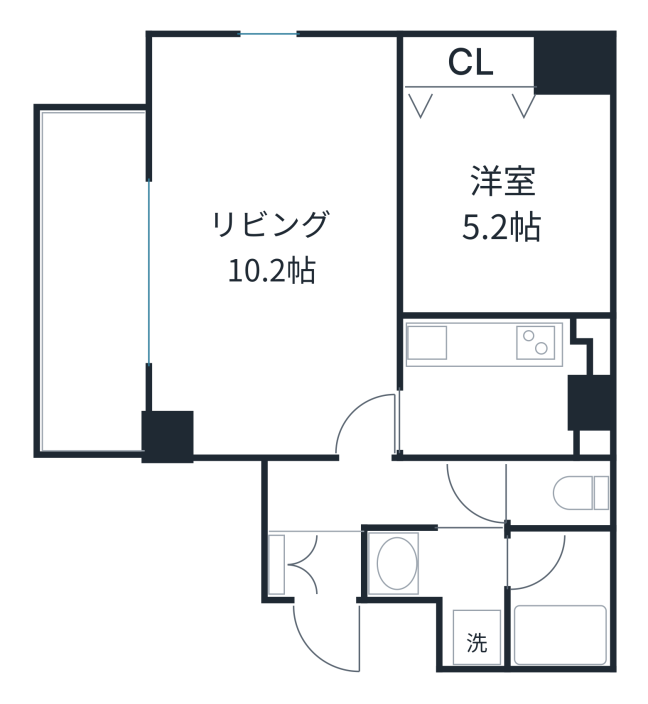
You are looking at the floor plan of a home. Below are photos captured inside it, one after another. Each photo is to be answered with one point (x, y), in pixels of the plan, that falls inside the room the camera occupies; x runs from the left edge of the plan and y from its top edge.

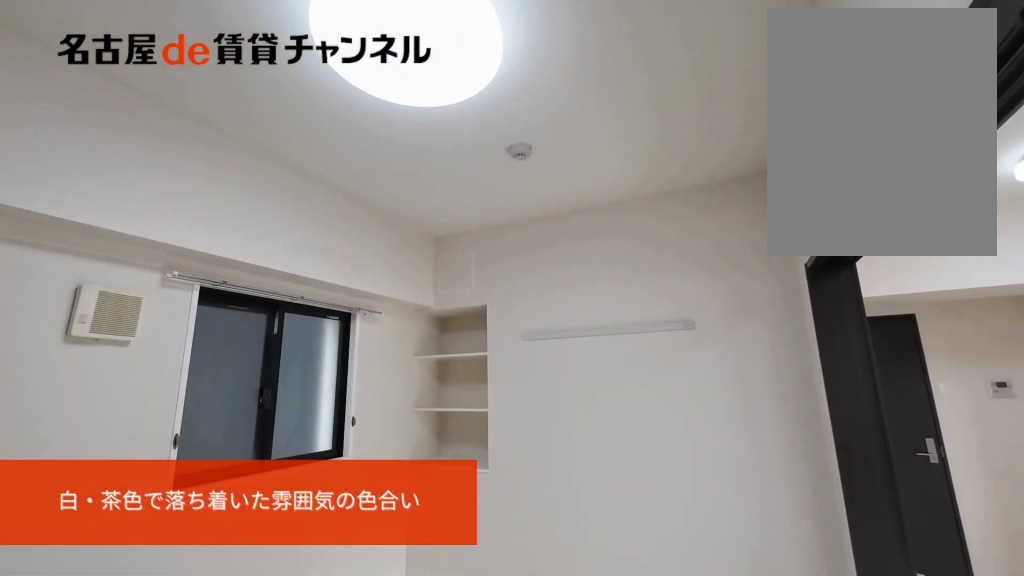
(506, 201)
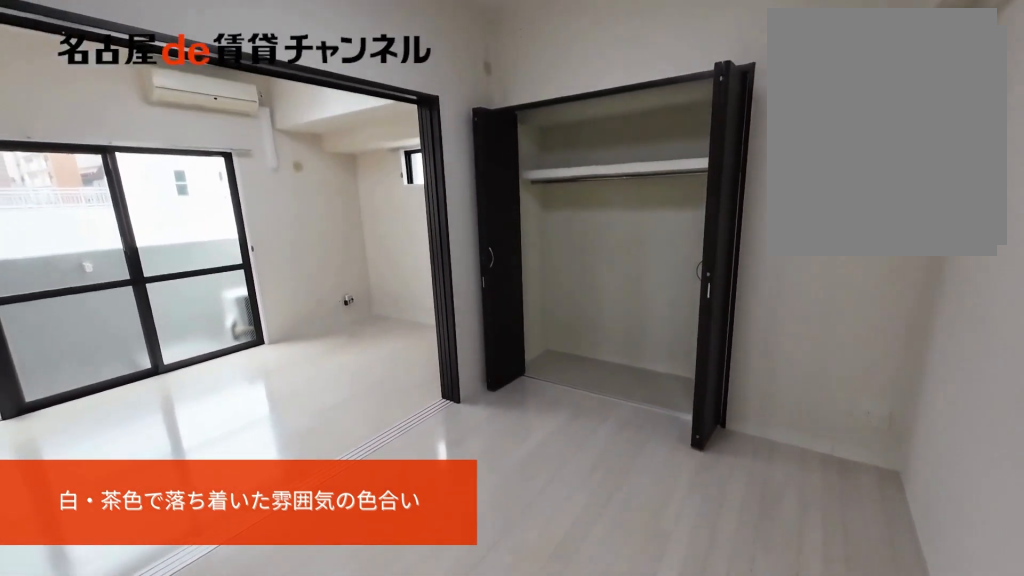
(506, 201)
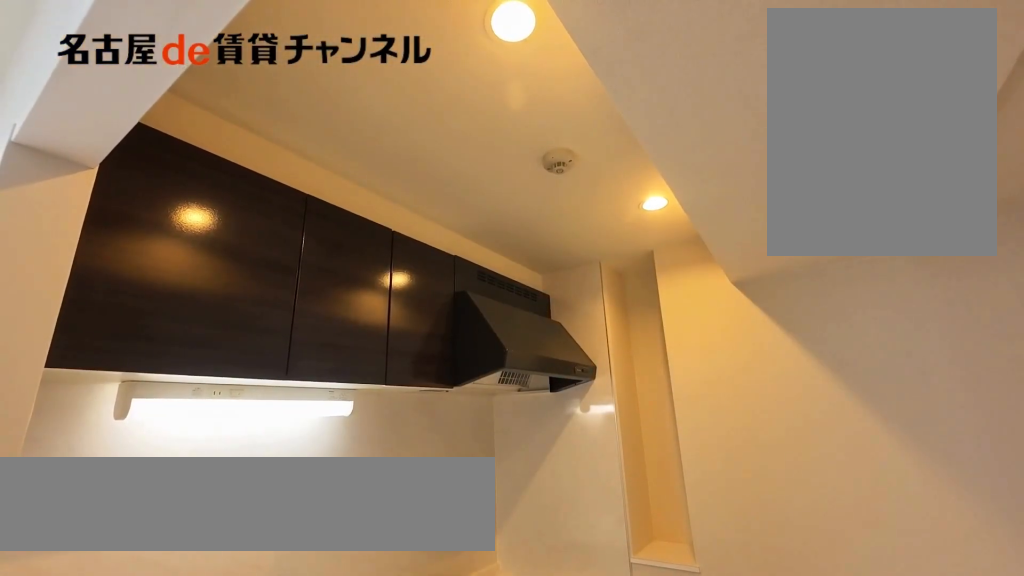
(503, 385)
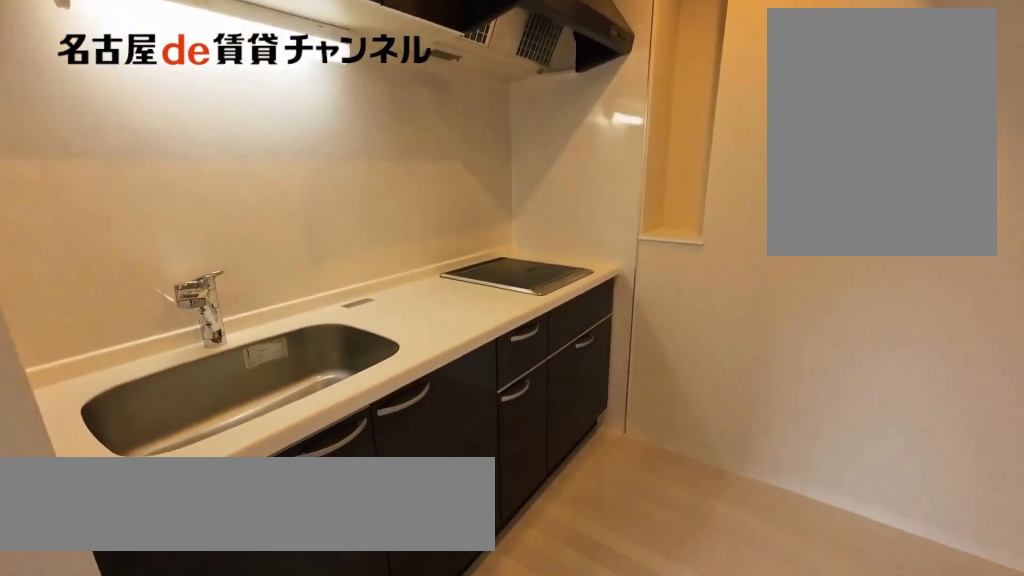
(503, 385)
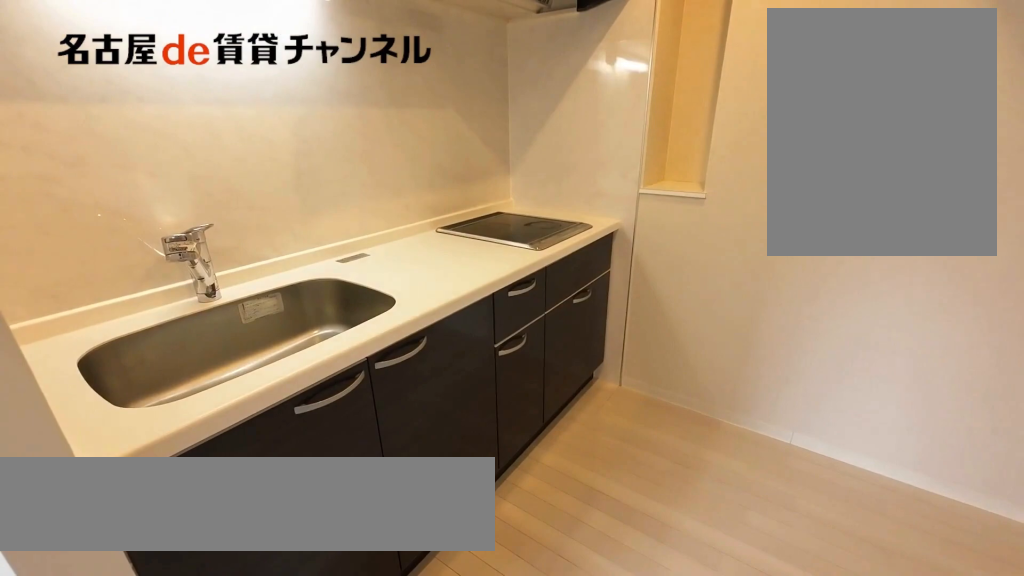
(503, 385)
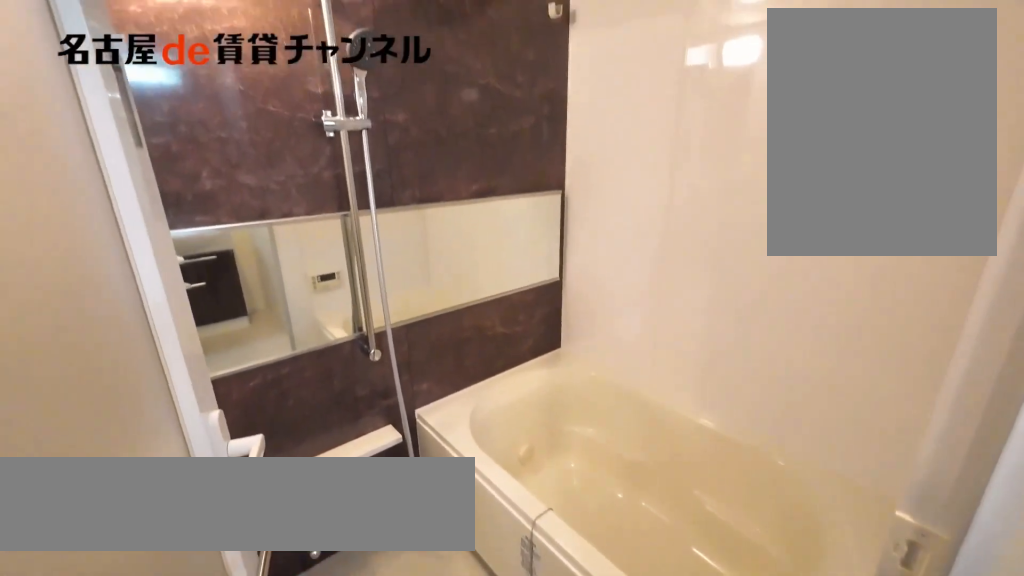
(558, 599)
